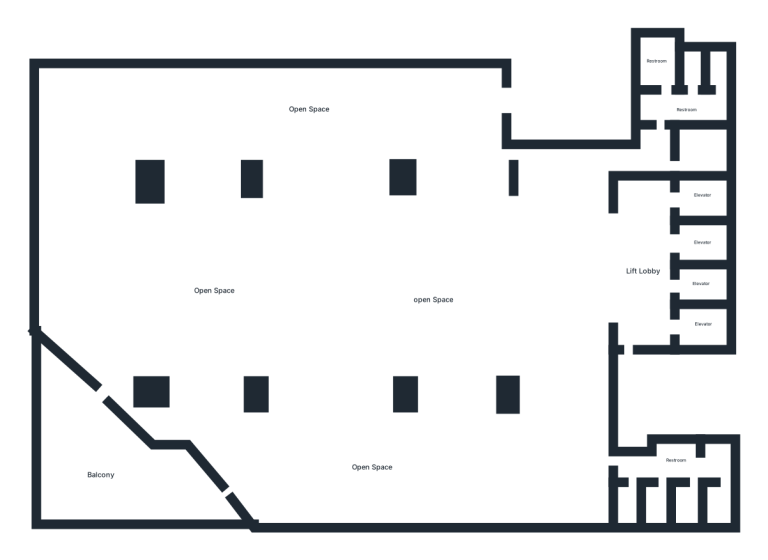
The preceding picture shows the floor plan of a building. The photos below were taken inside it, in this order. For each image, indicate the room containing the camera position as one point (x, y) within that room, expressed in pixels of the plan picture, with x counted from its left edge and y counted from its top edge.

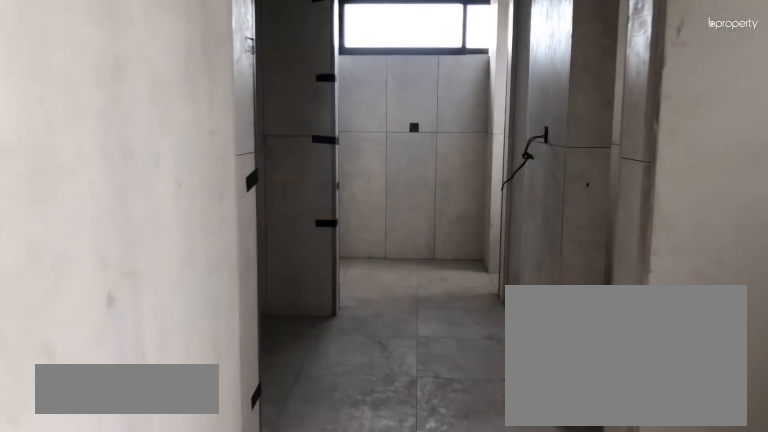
(675, 461)
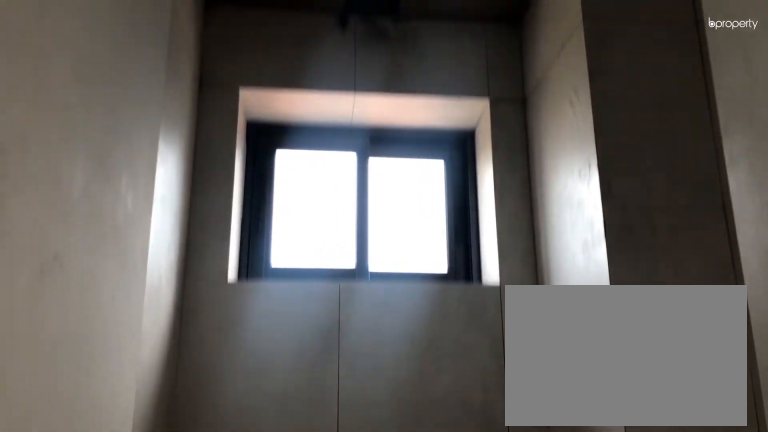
(623, 507)
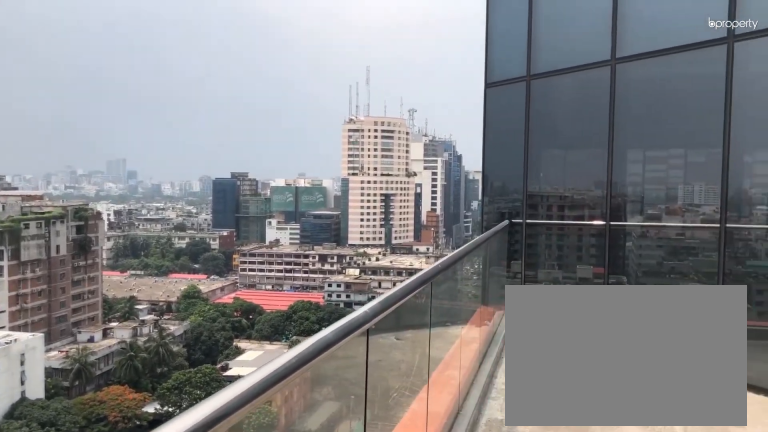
(95, 470)
